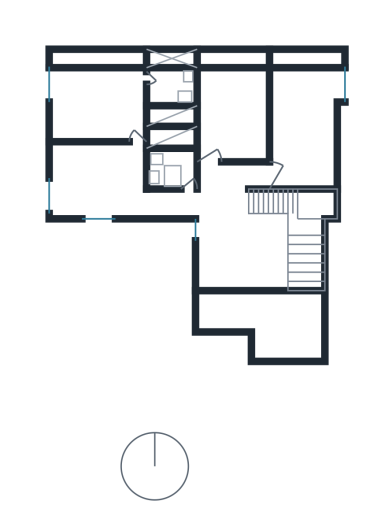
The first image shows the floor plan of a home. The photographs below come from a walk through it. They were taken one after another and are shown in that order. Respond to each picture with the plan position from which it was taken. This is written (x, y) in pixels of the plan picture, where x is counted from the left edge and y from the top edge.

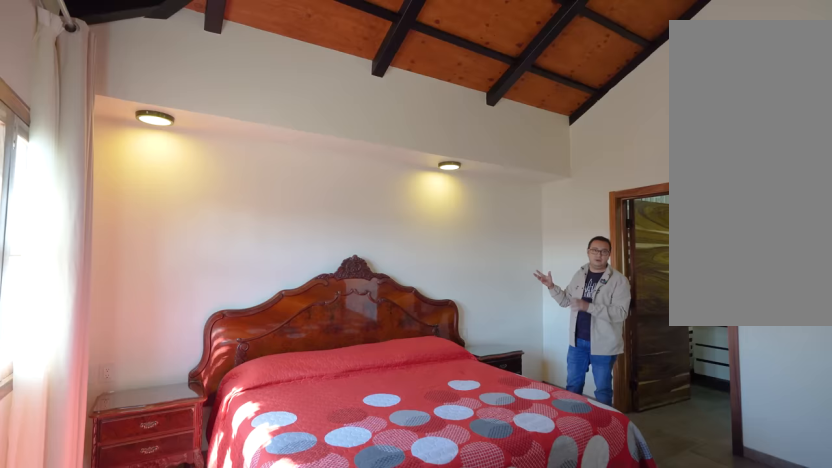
(136, 120)
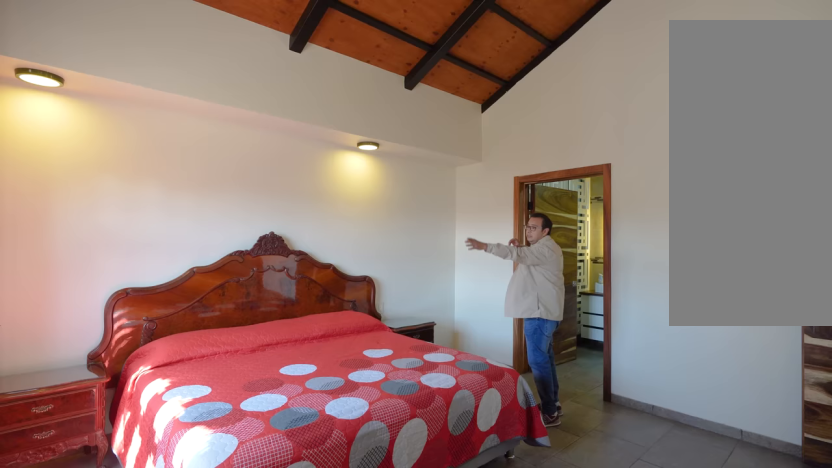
(100, 125)
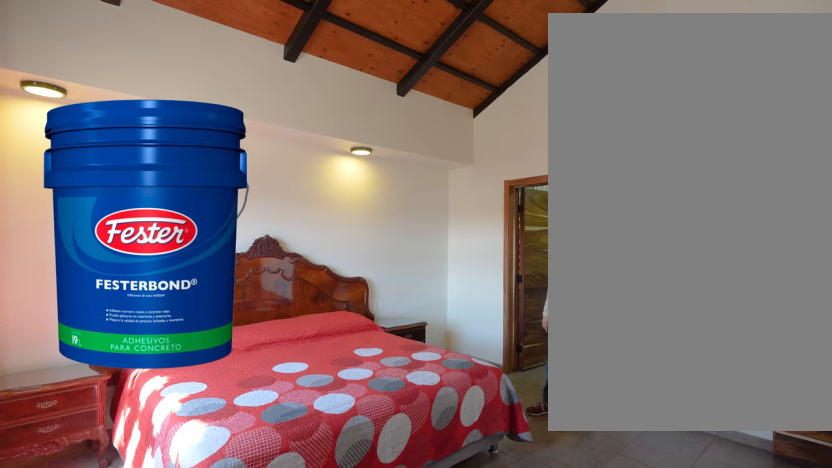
(100, 126)
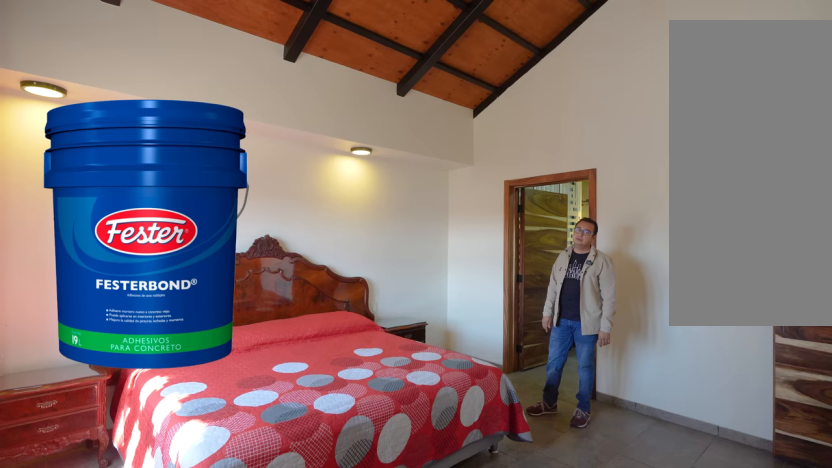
(100, 125)
